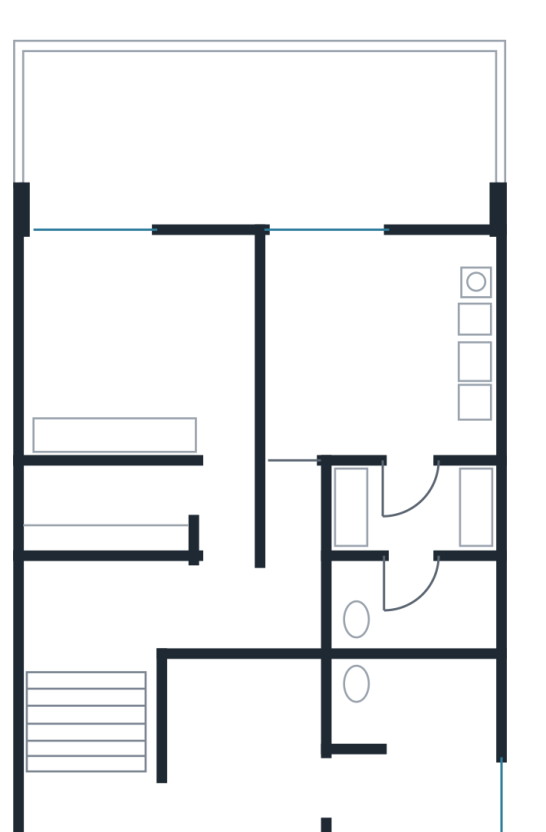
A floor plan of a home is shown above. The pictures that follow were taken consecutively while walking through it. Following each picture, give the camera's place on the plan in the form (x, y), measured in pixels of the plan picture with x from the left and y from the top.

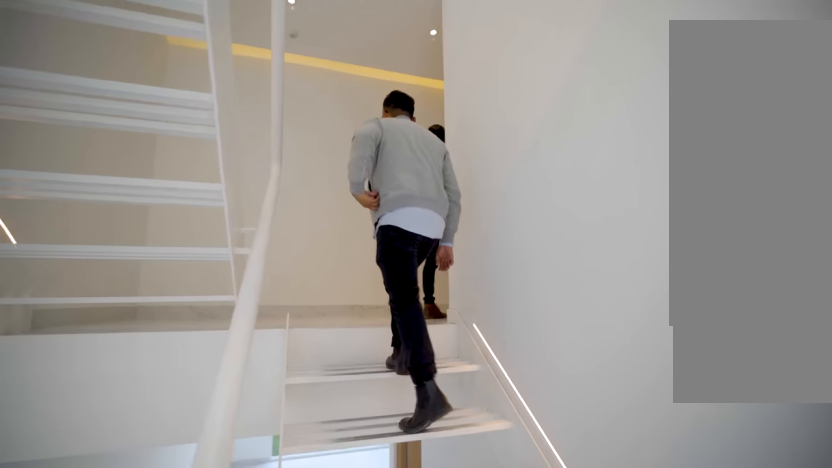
(132, 728)
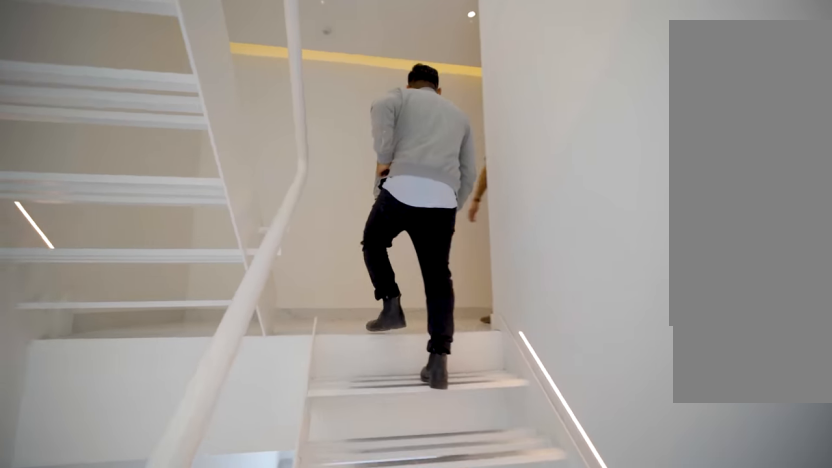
(131, 721)
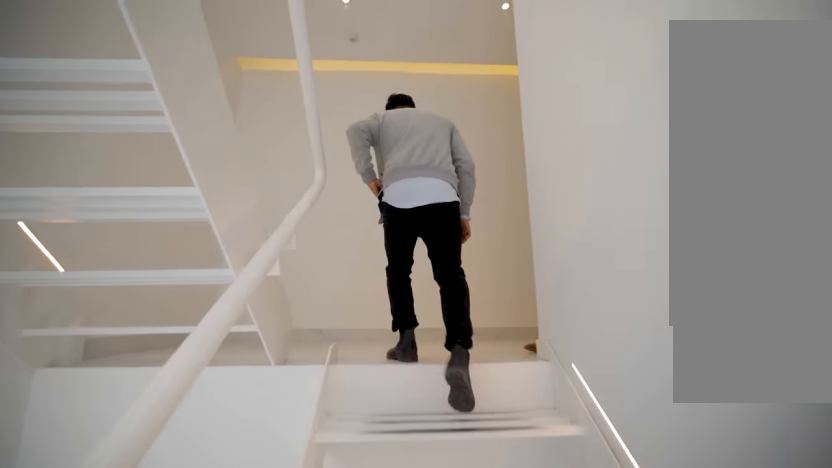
(127, 706)
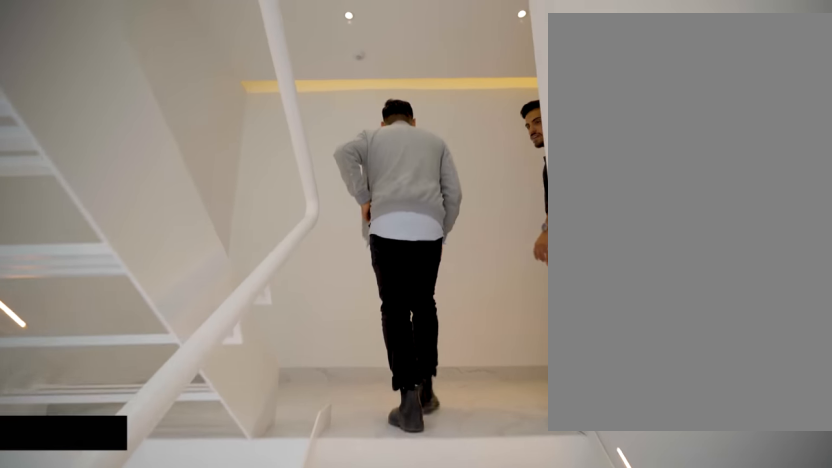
(126, 694)
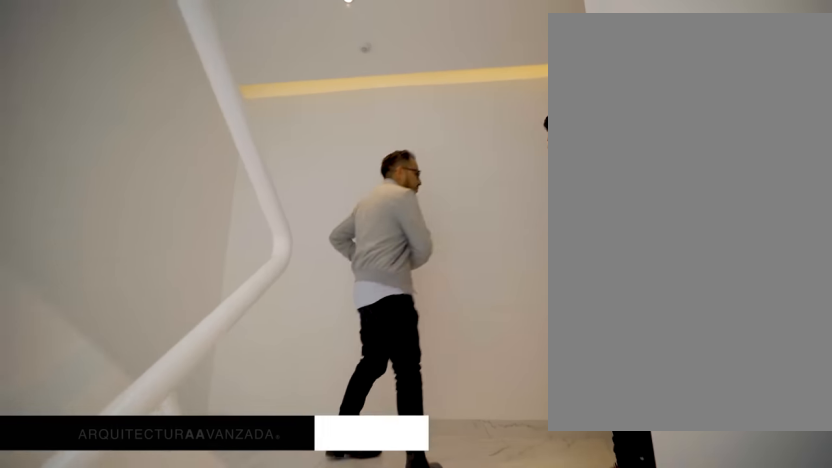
(126, 645)
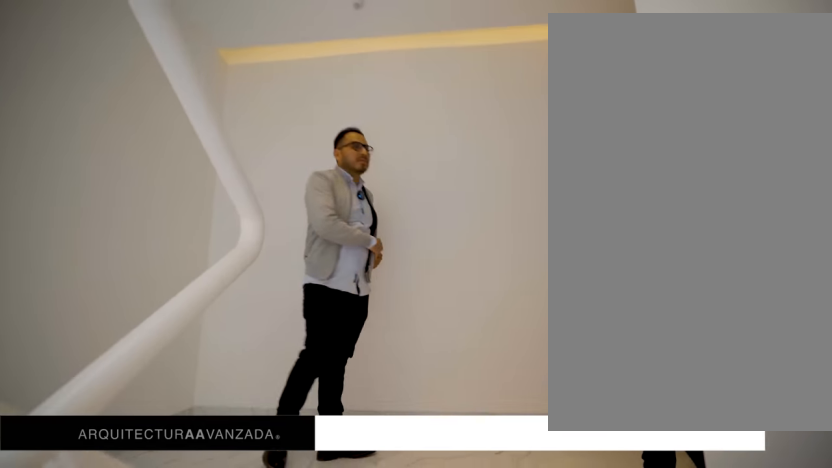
(131, 623)
